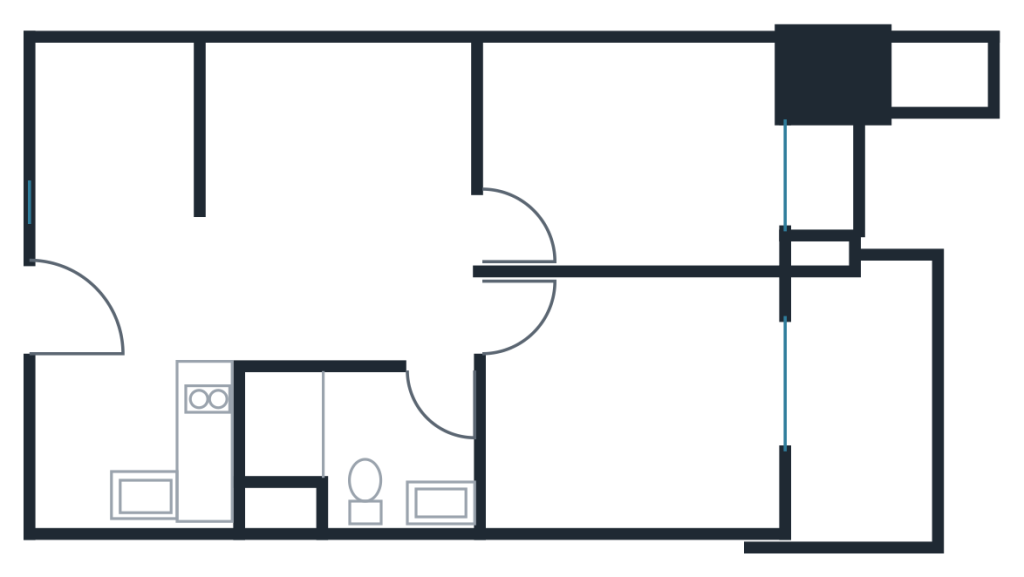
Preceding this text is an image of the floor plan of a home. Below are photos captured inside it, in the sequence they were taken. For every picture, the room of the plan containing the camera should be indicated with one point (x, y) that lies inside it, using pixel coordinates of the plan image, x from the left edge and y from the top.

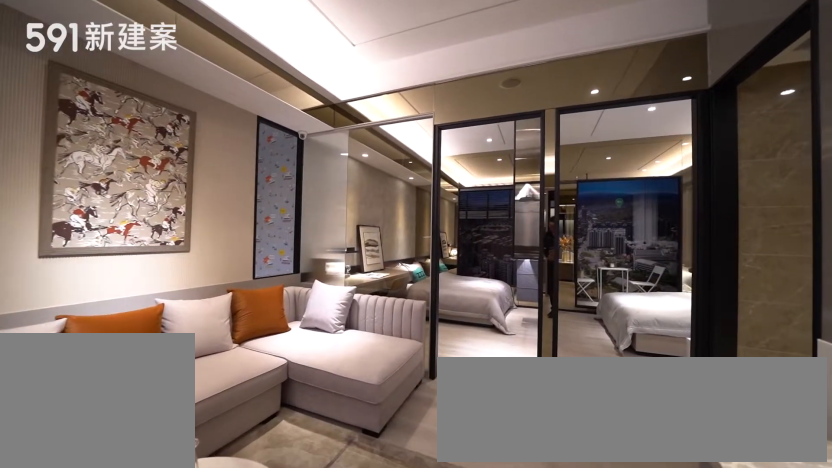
(265, 199)
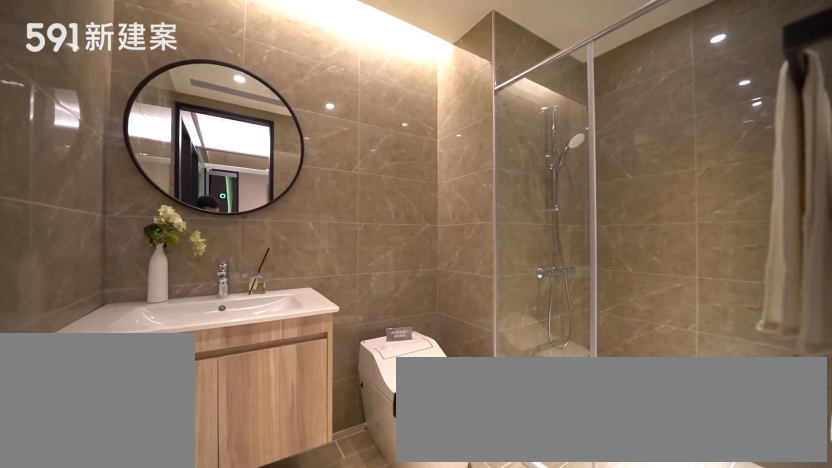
(353, 453)
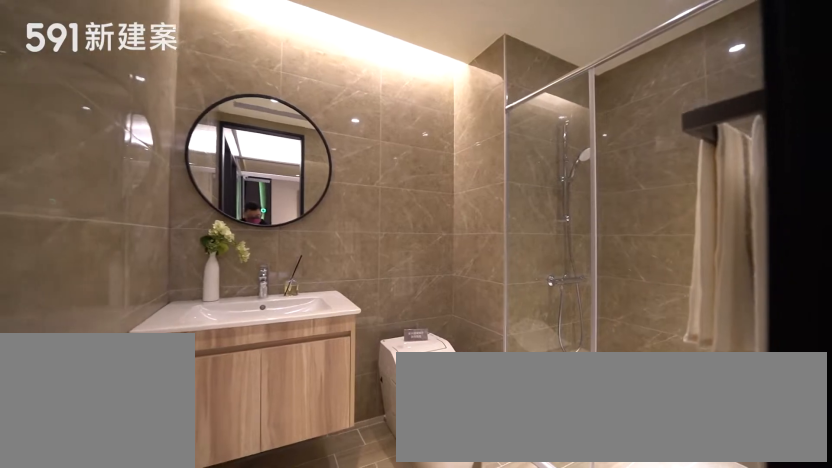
(353, 453)
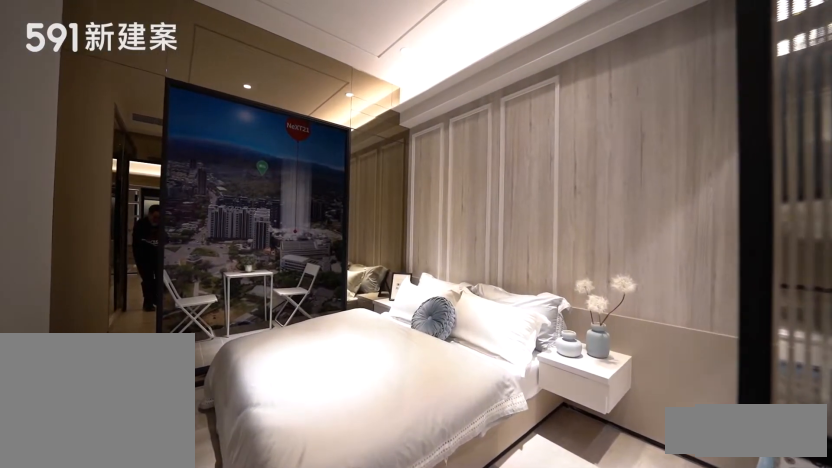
(644, 407)
